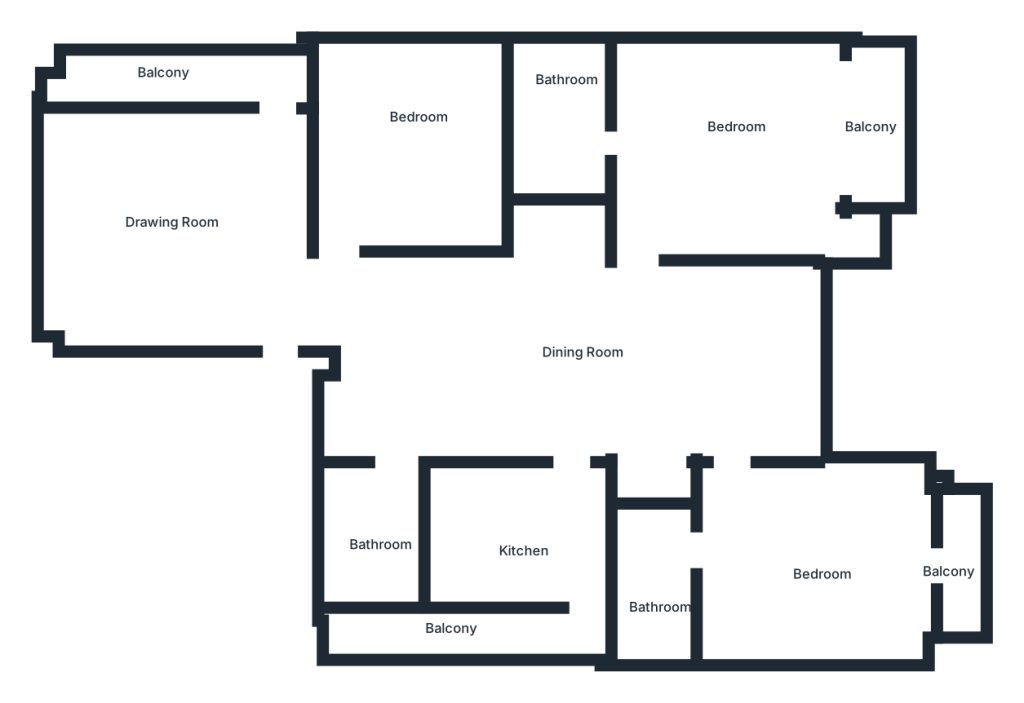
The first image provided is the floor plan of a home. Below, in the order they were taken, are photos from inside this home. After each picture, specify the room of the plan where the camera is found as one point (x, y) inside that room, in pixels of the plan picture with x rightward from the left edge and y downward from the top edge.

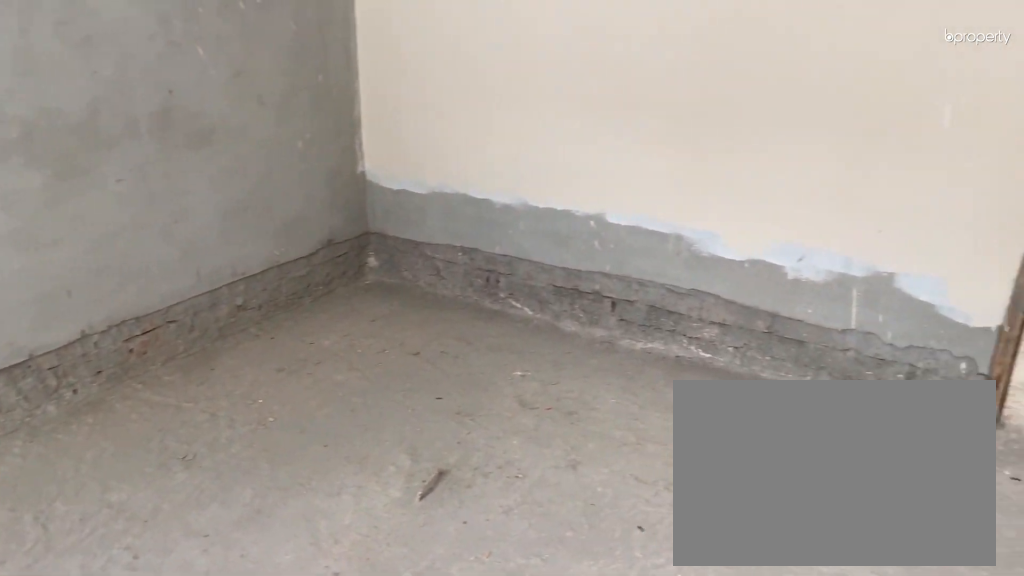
(417, 142)
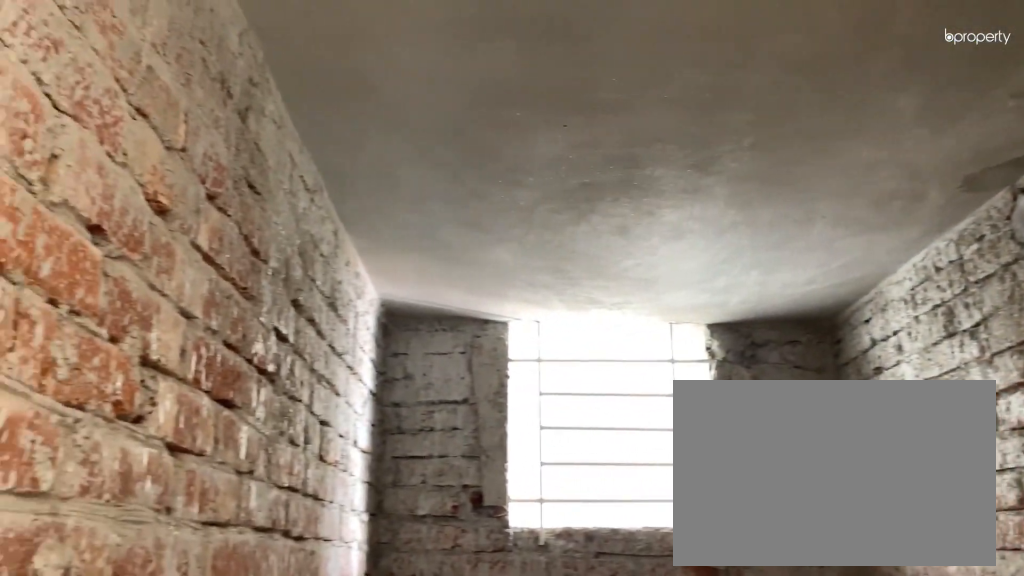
(384, 530)
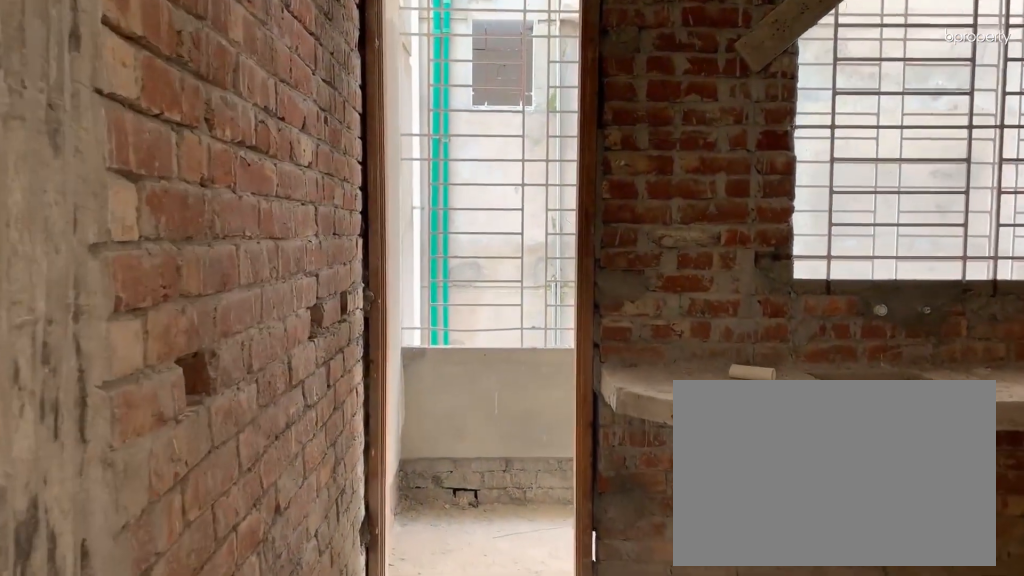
(521, 535)
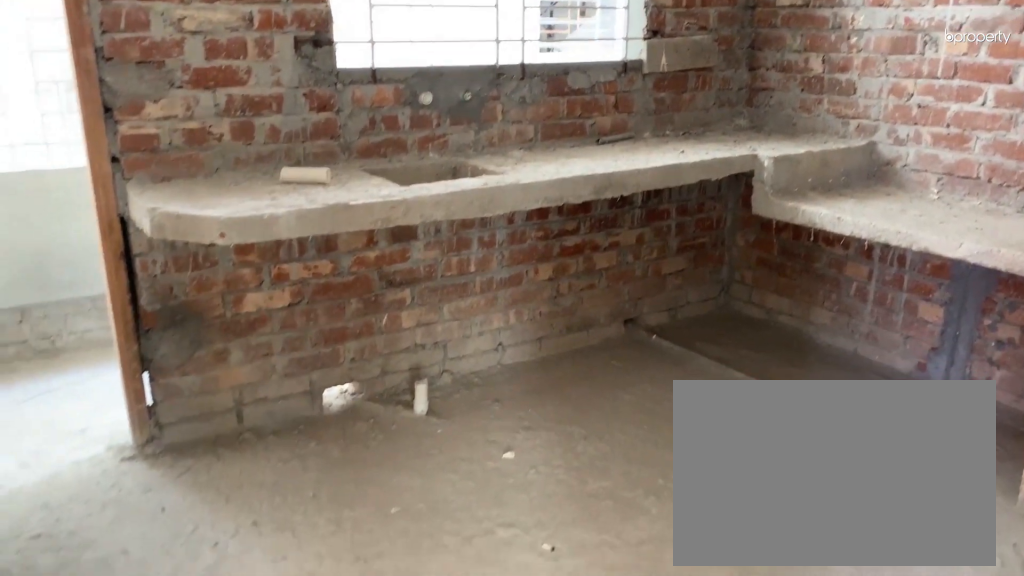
(521, 535)
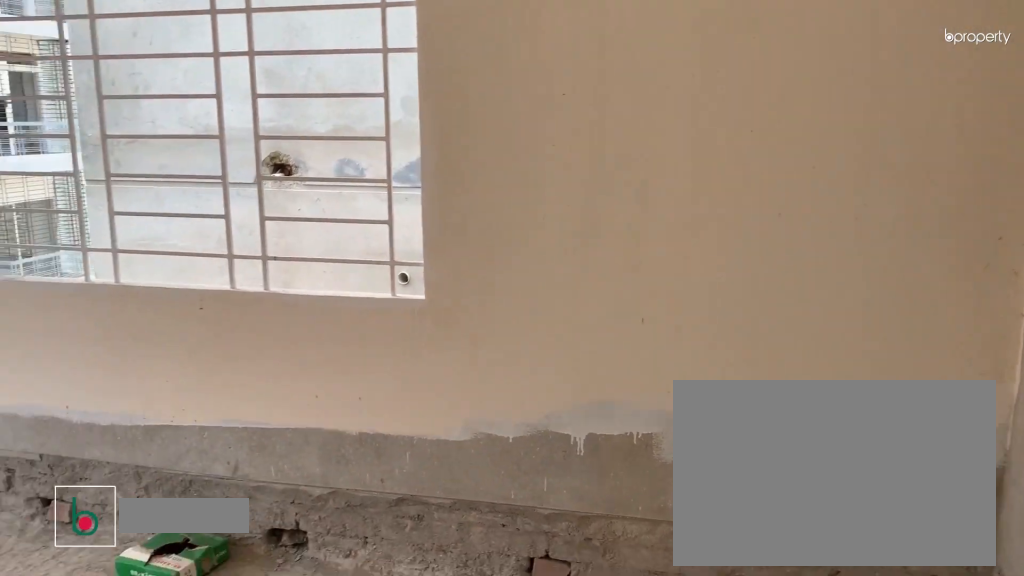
(820, 576)
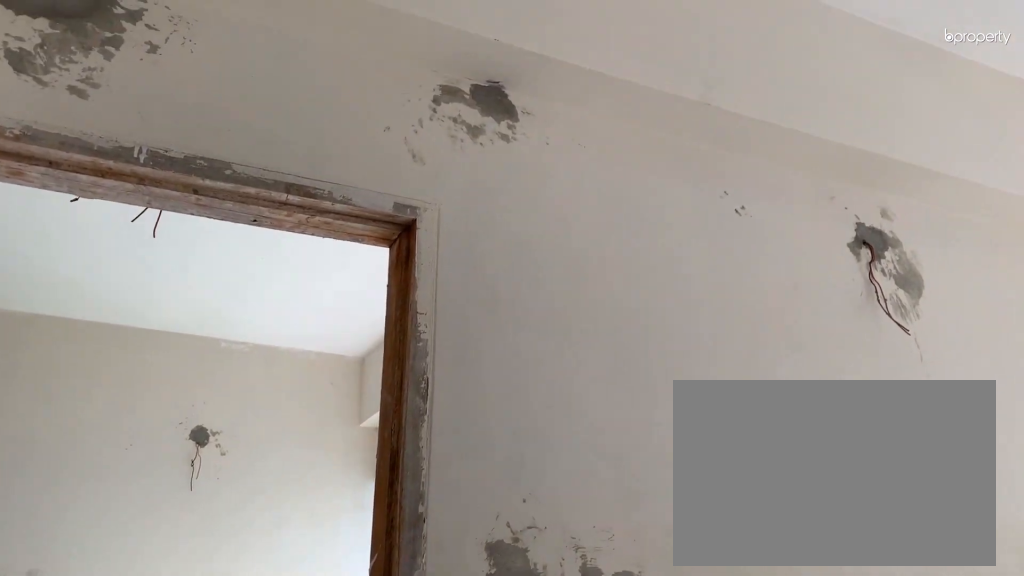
(820, 576)
